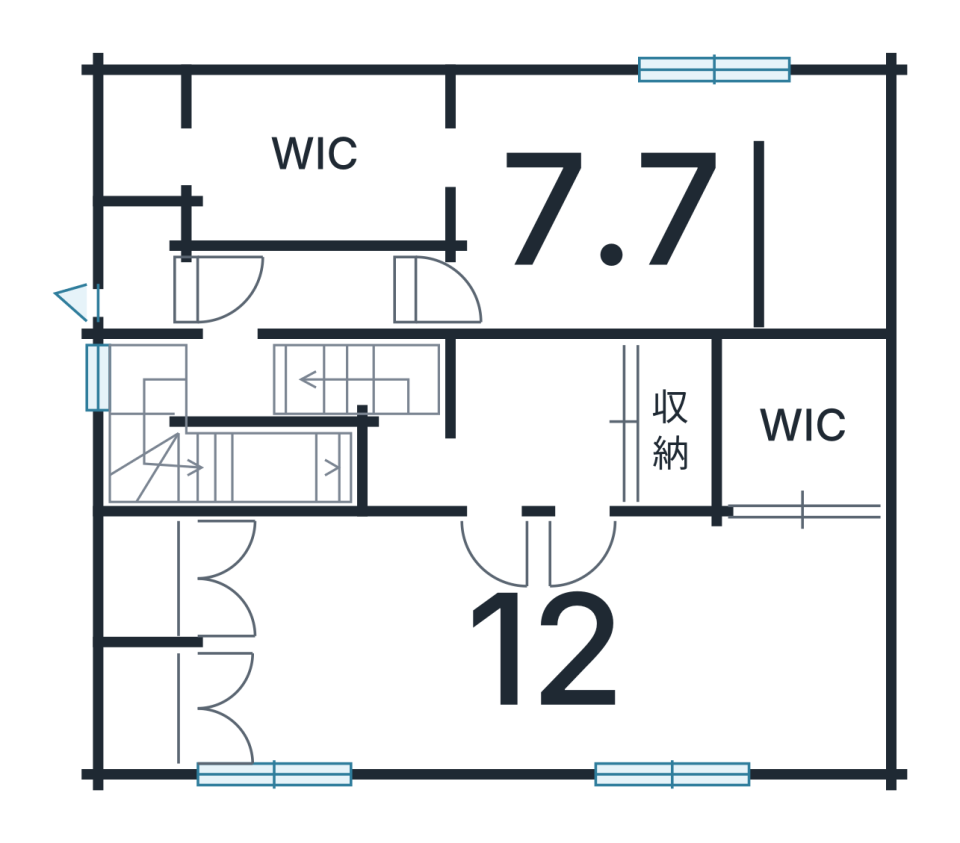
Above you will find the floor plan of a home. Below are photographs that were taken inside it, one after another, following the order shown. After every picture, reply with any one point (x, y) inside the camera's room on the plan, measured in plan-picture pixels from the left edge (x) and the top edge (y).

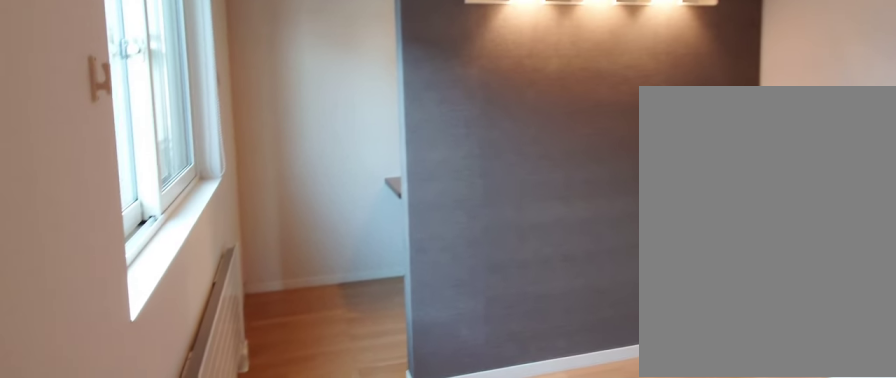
(592, 217)
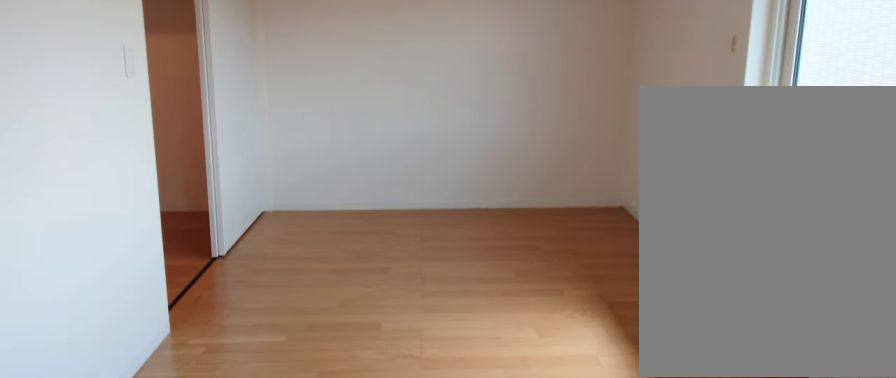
(536, 669)
